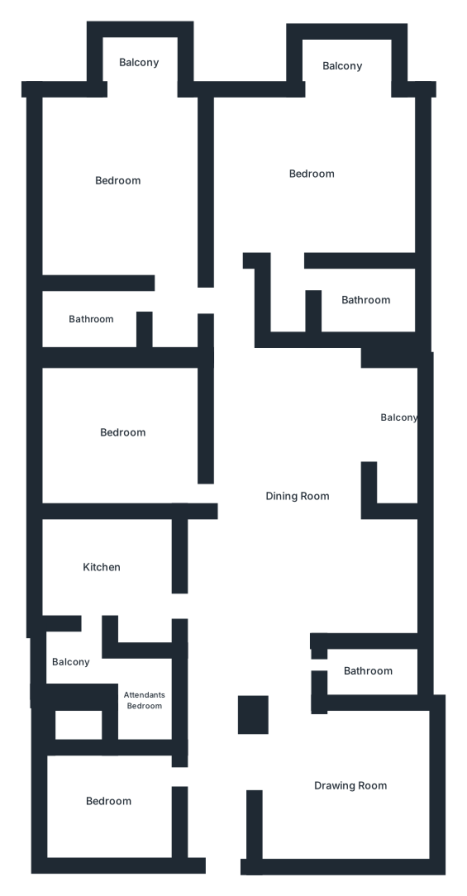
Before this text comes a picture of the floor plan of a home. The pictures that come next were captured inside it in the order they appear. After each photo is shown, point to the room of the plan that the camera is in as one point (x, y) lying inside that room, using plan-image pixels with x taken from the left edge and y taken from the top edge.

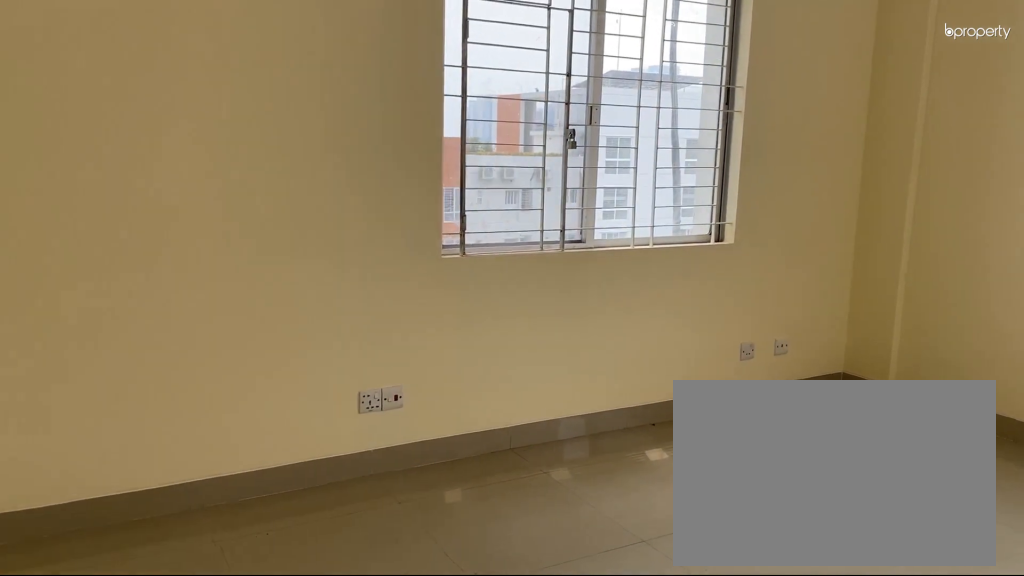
(117, 186)
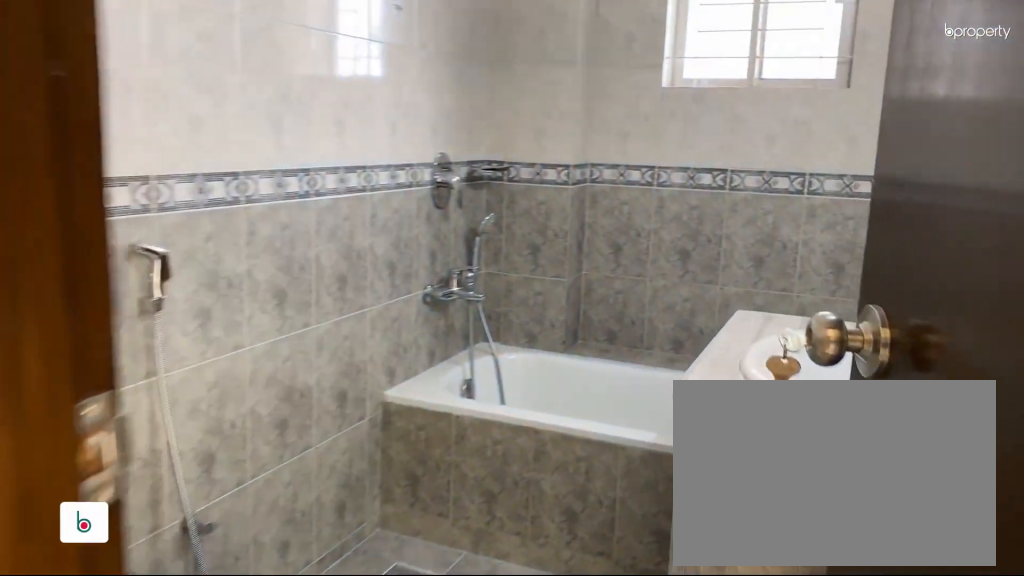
(98, 316)
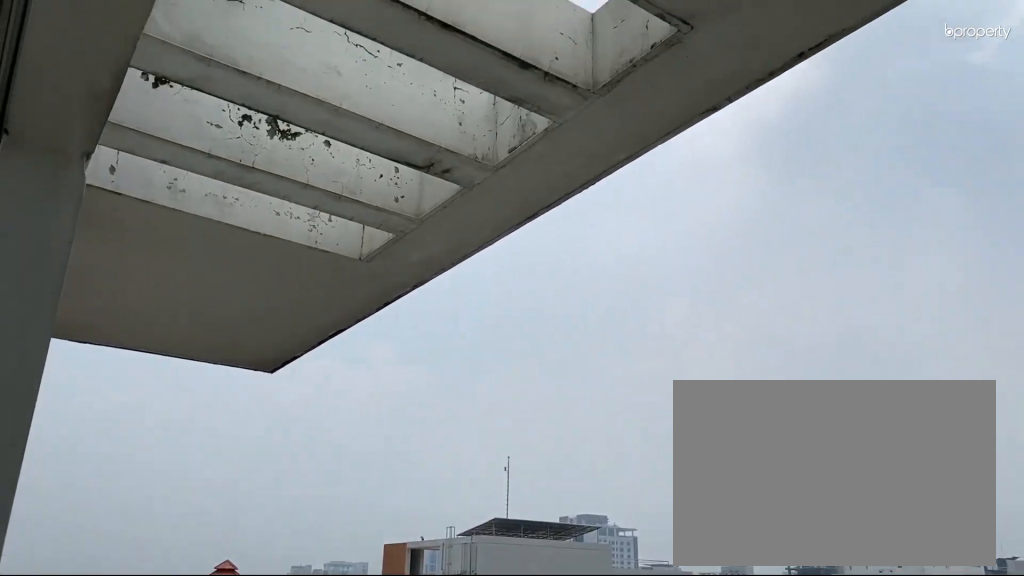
(140, 63)
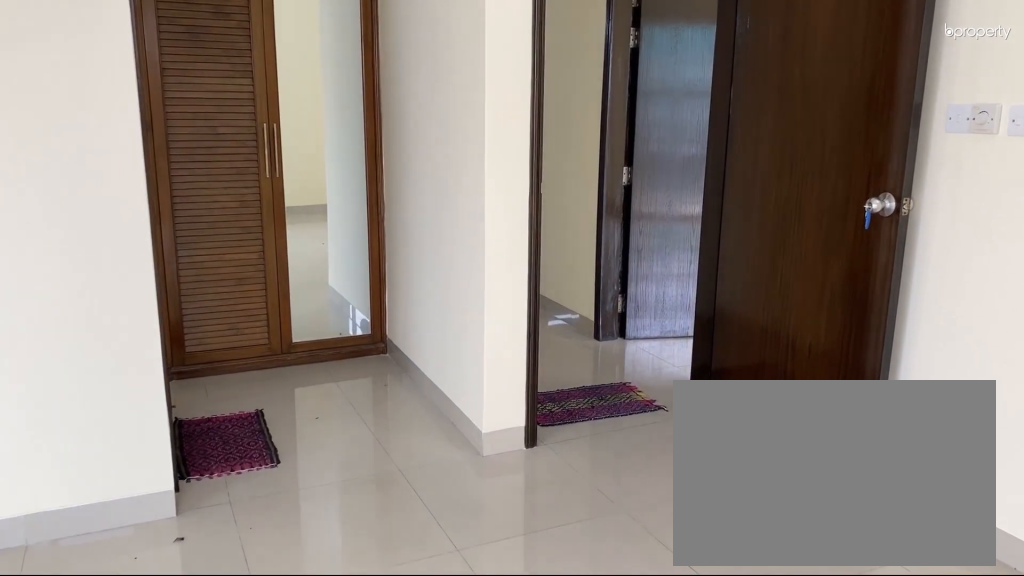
(311, 173)
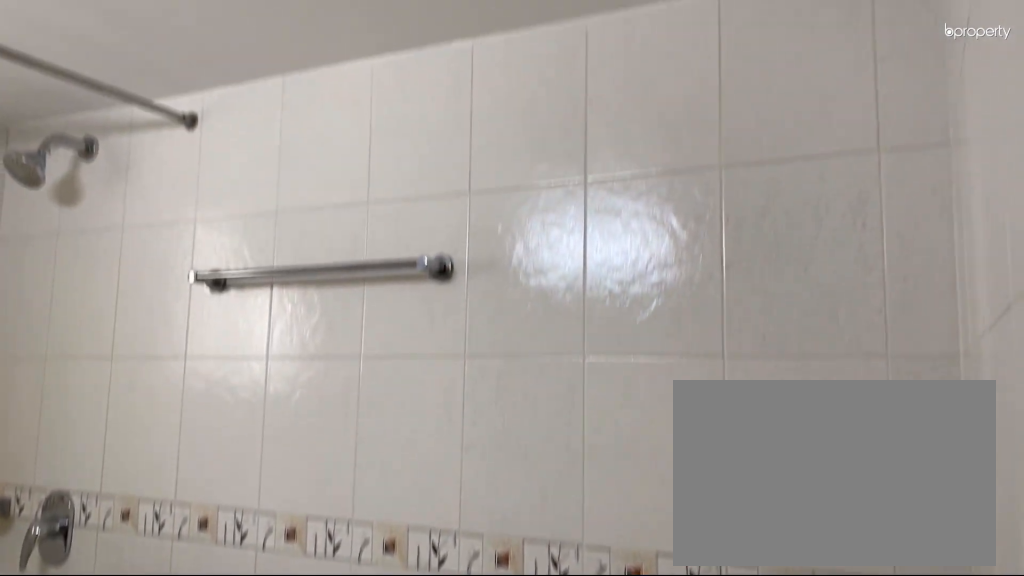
(363, 300)
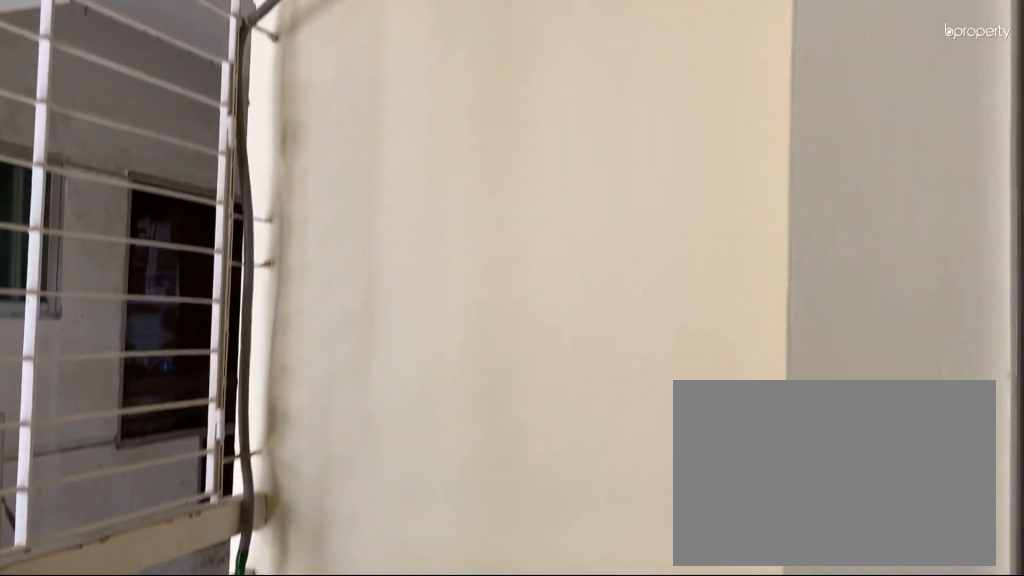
(396, 417)
